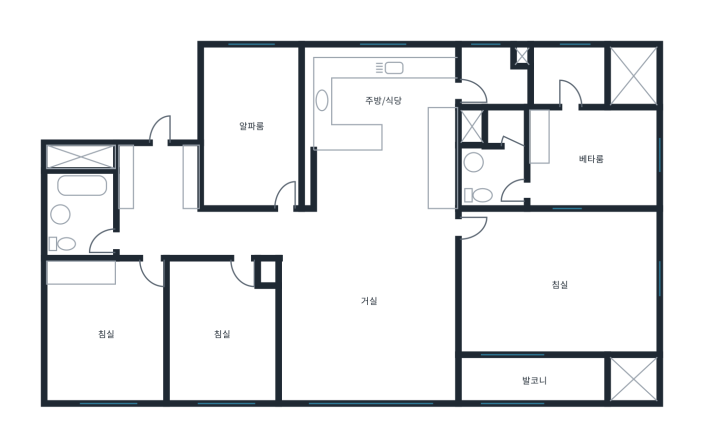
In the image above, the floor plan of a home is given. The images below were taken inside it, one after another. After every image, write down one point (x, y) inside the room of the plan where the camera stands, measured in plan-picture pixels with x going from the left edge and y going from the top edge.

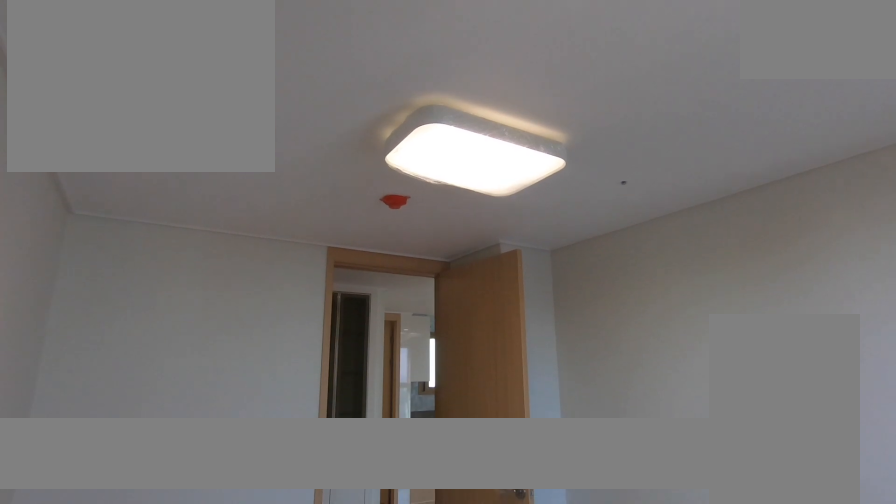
(221, 330)
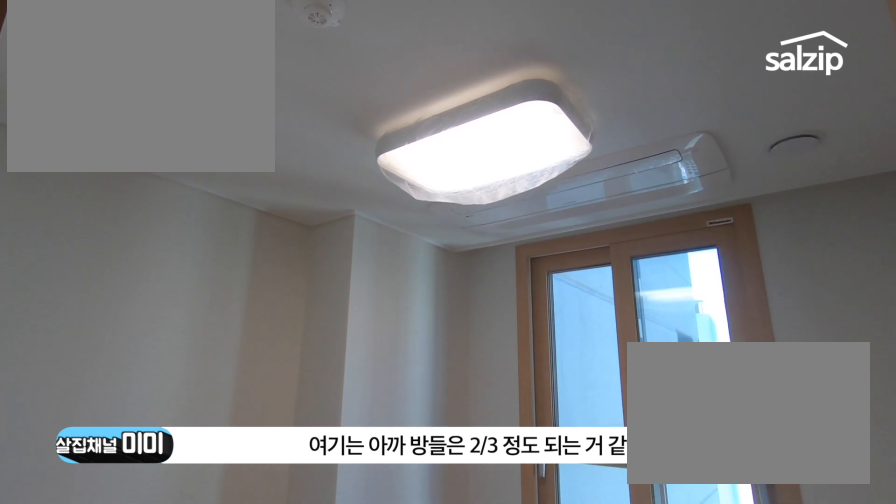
(252, 128)
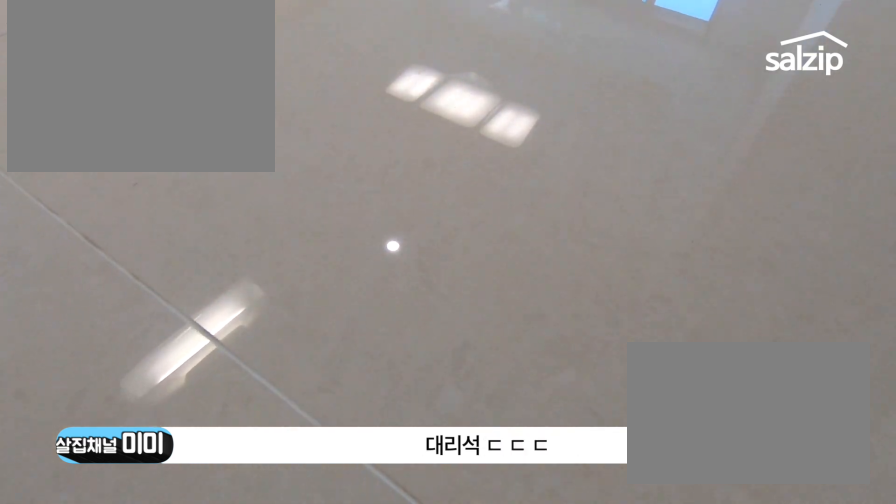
(371, 314)
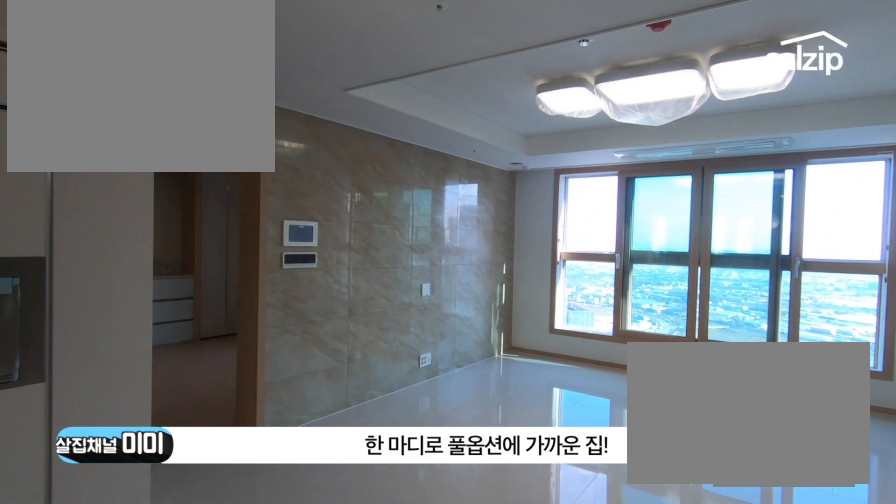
(340, 278)
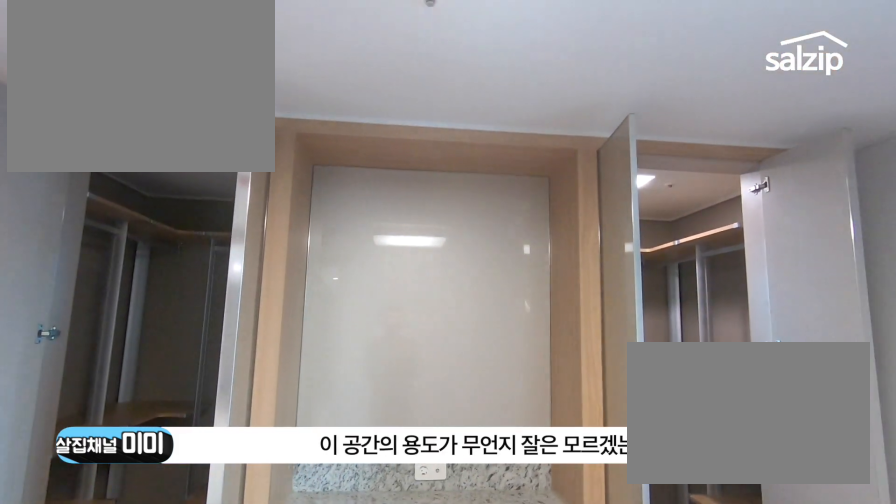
(557, 284)
